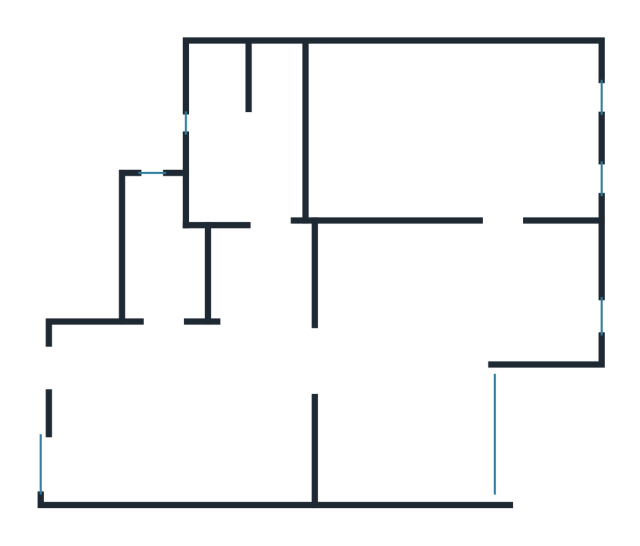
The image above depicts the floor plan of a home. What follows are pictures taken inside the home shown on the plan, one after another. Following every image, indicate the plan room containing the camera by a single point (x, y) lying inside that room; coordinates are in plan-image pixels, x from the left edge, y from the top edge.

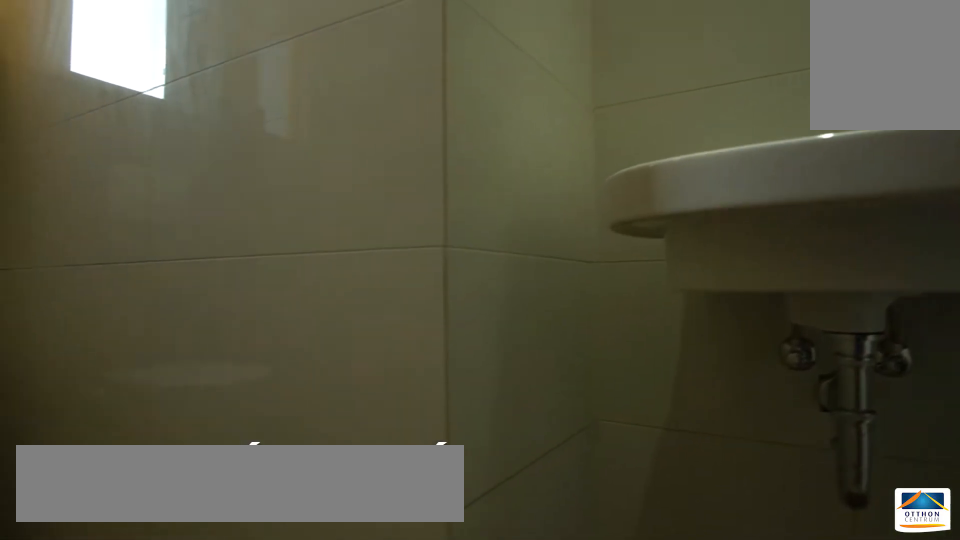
(164, 262)
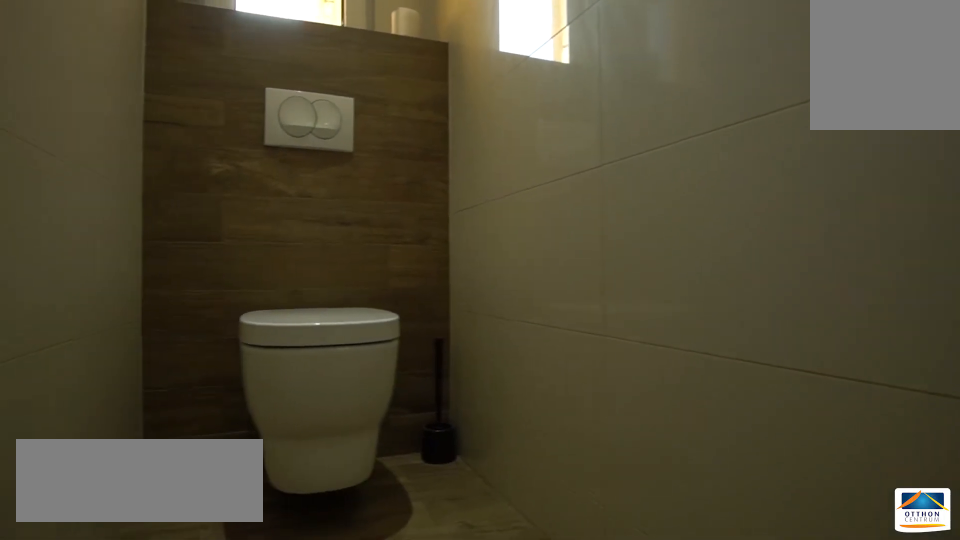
(165, 262)
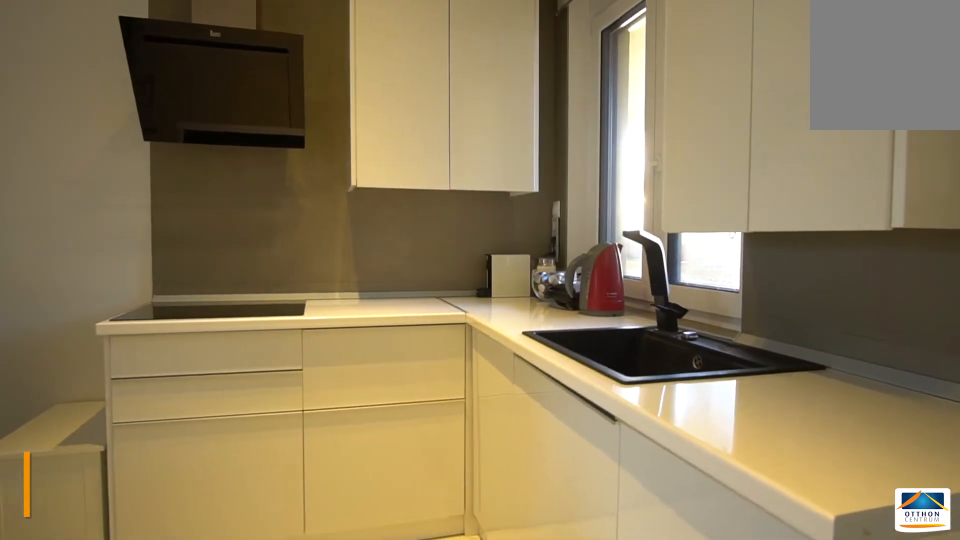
(187, 420)
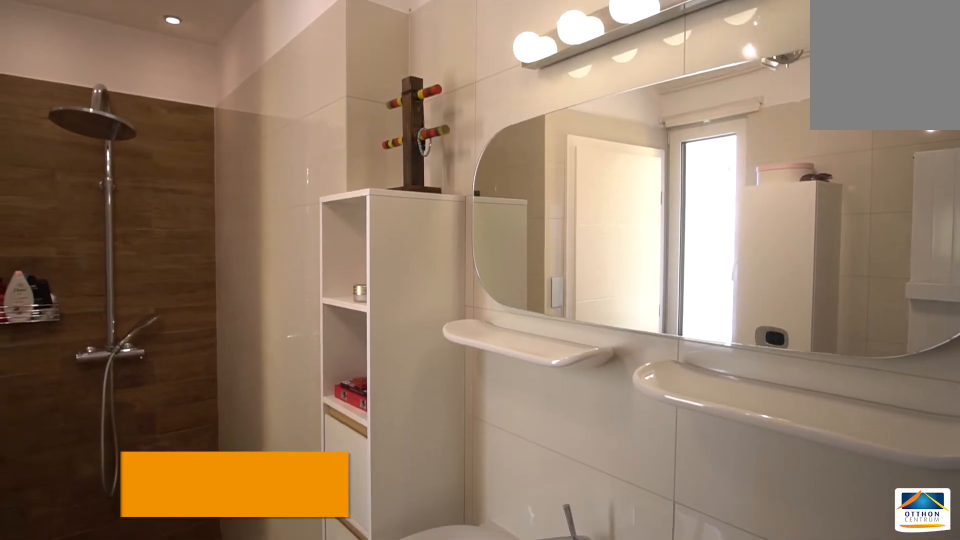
(247, 164)
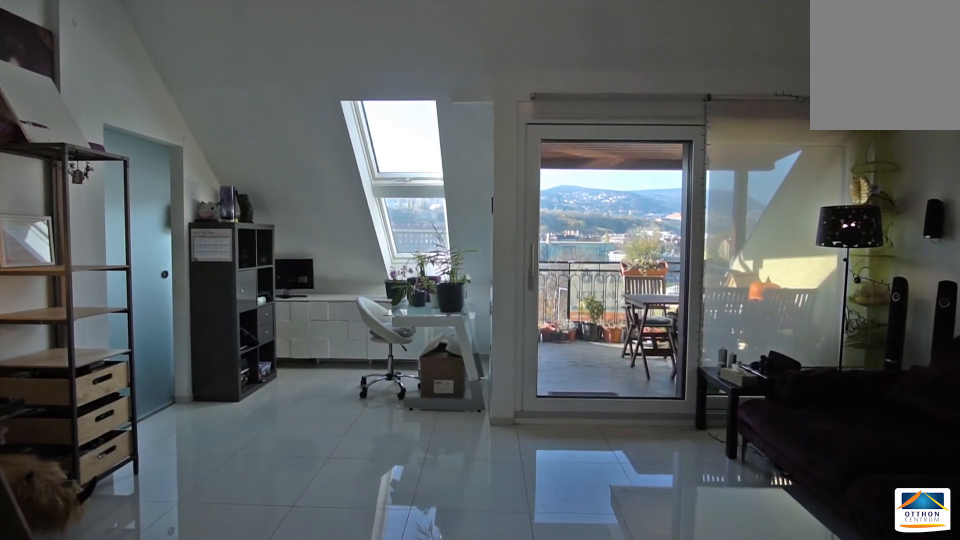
(447, 352)
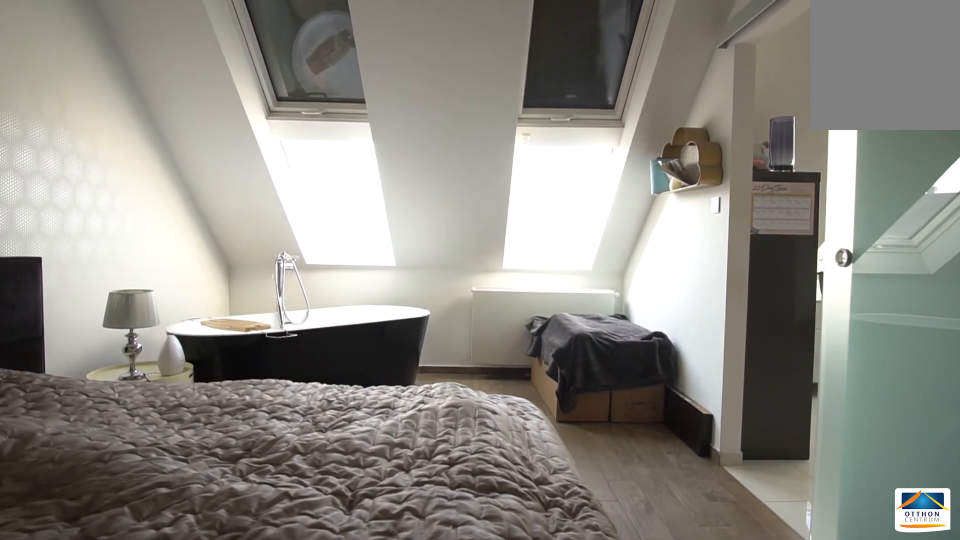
(456, 134)
